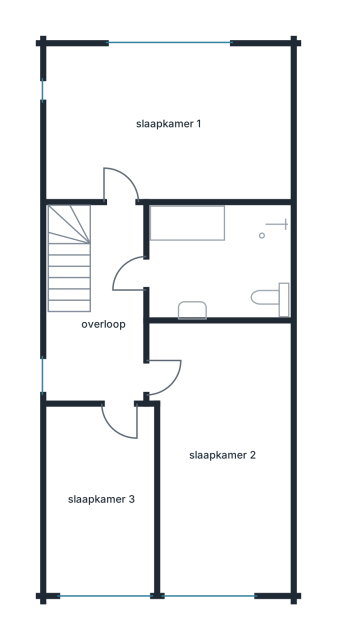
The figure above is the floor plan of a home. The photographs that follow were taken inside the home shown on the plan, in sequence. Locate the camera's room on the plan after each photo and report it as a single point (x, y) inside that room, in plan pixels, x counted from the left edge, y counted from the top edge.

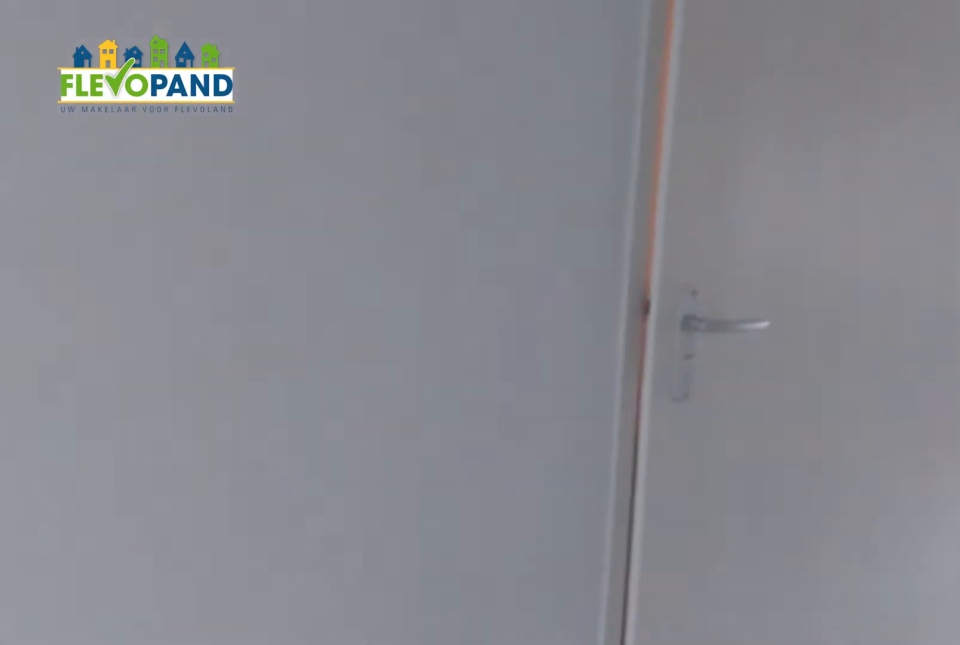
(105, 319)
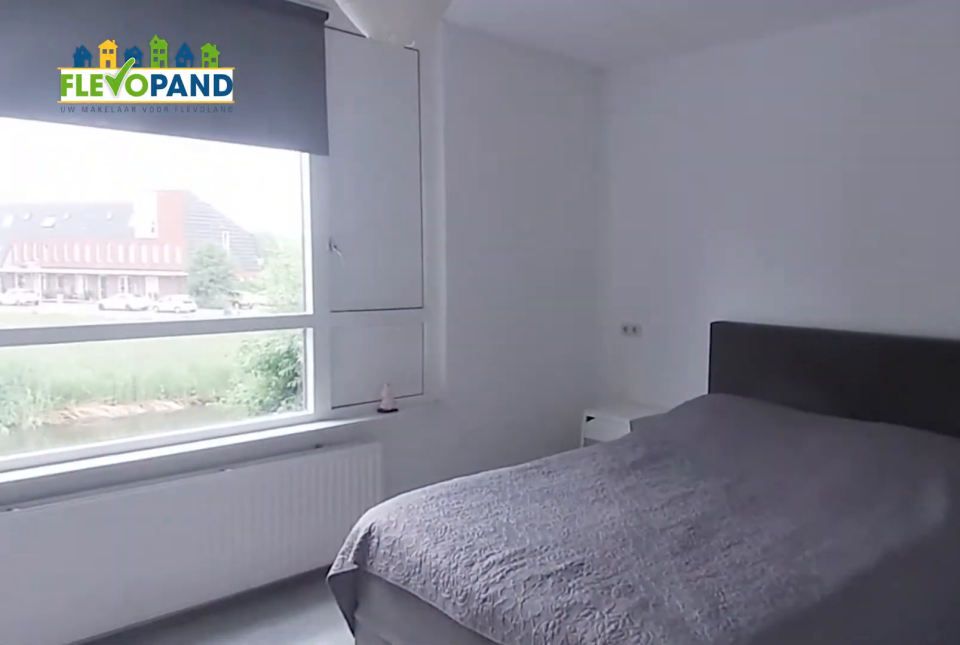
(169, 124)
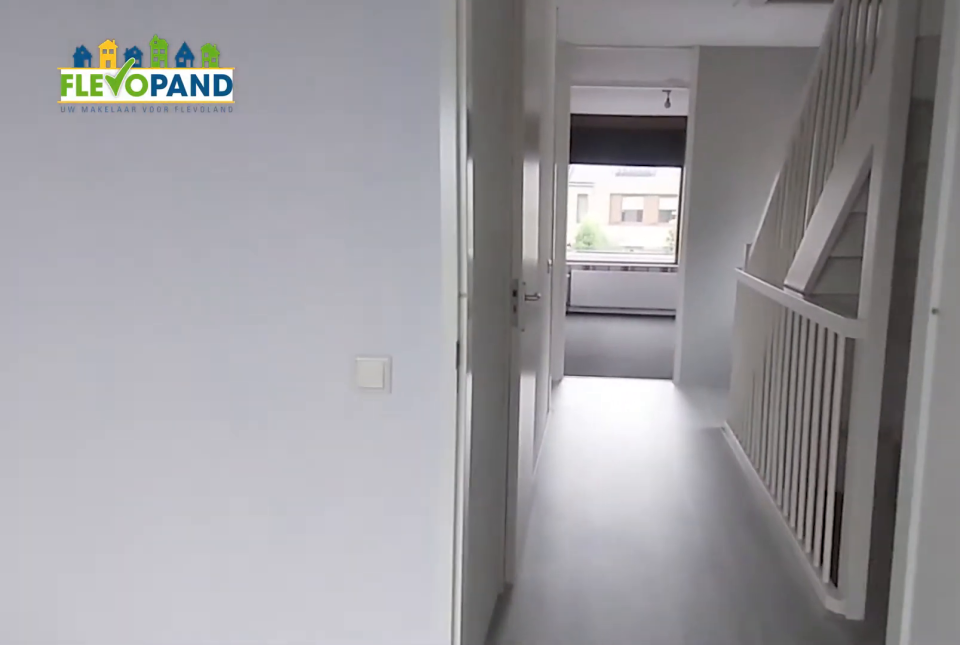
(169, 124)
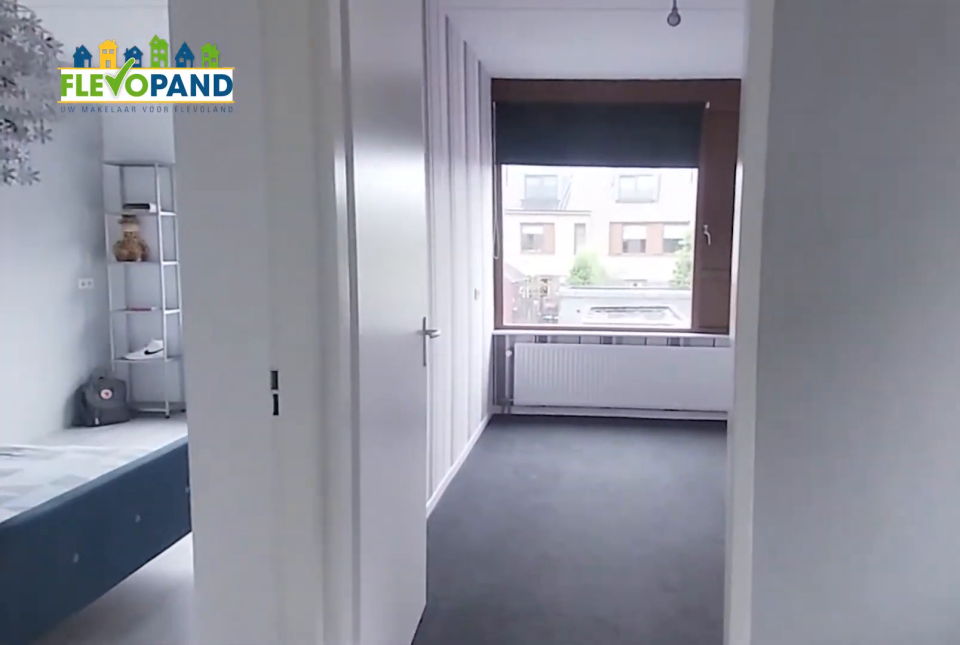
(107, 318)
